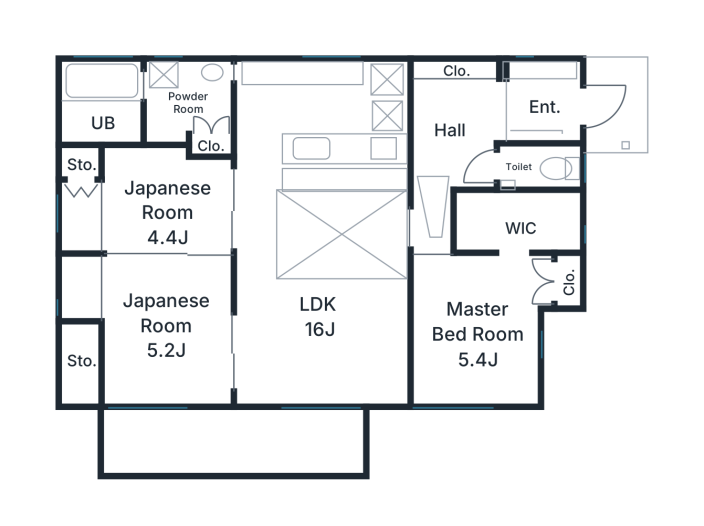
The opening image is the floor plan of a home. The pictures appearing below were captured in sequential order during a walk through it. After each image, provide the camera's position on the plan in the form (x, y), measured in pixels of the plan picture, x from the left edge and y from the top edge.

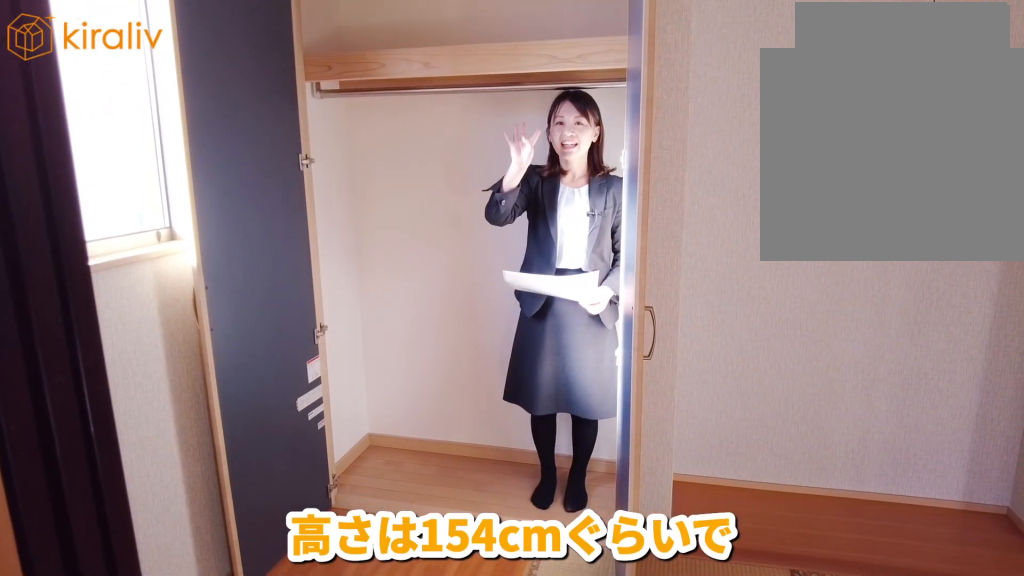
(99, 260)
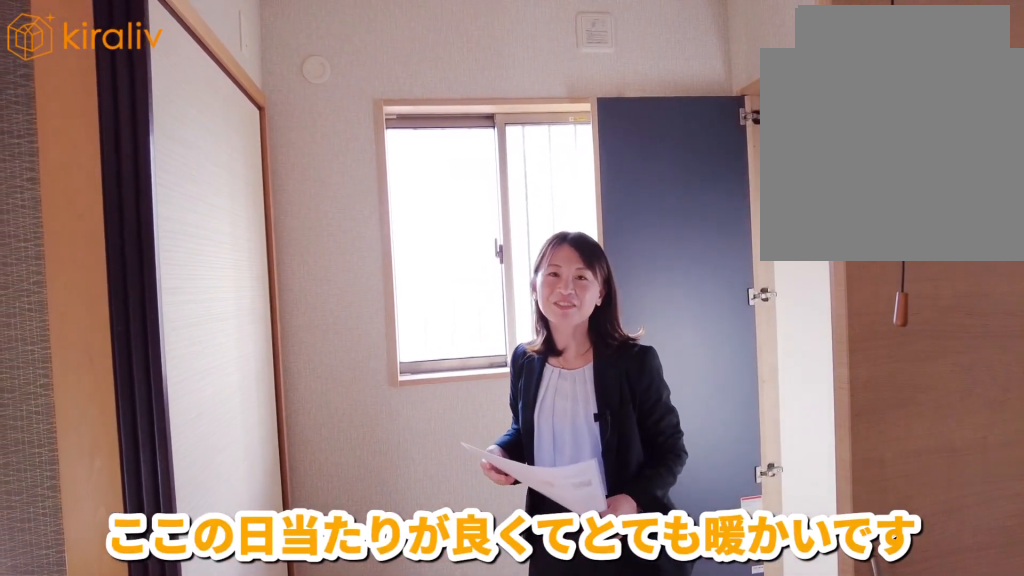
(110, 279)
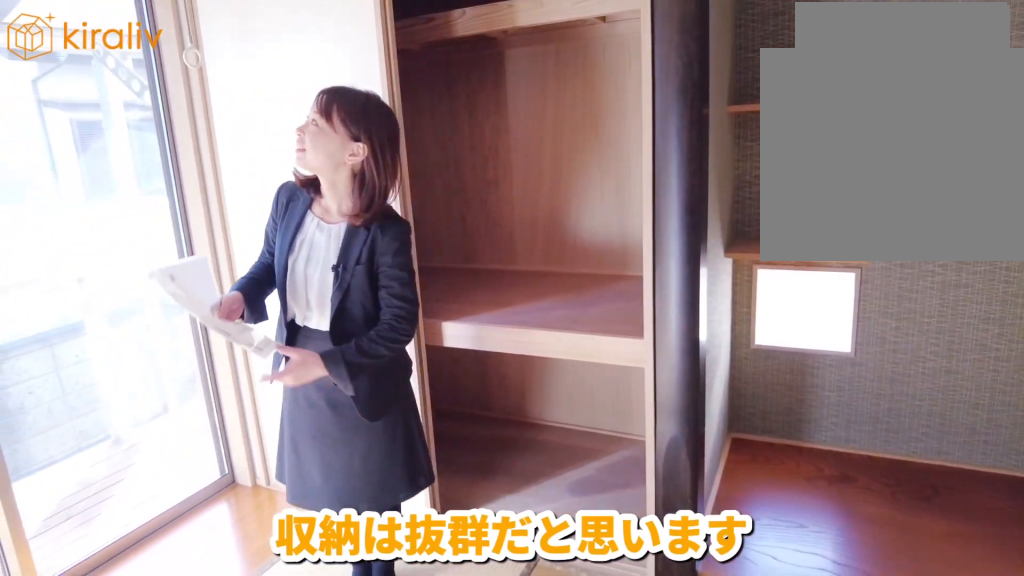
(119, 362)
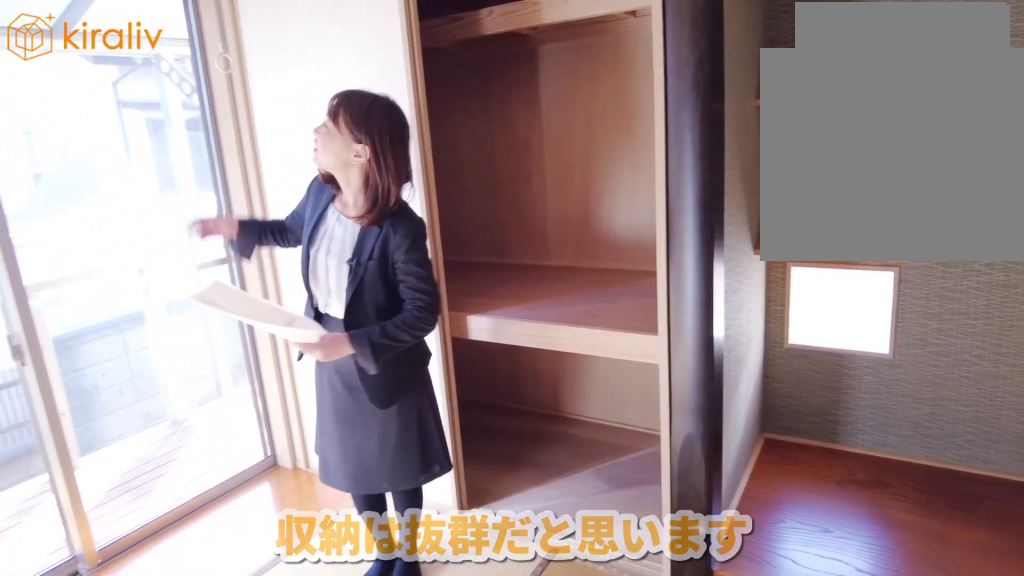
(119, 359)
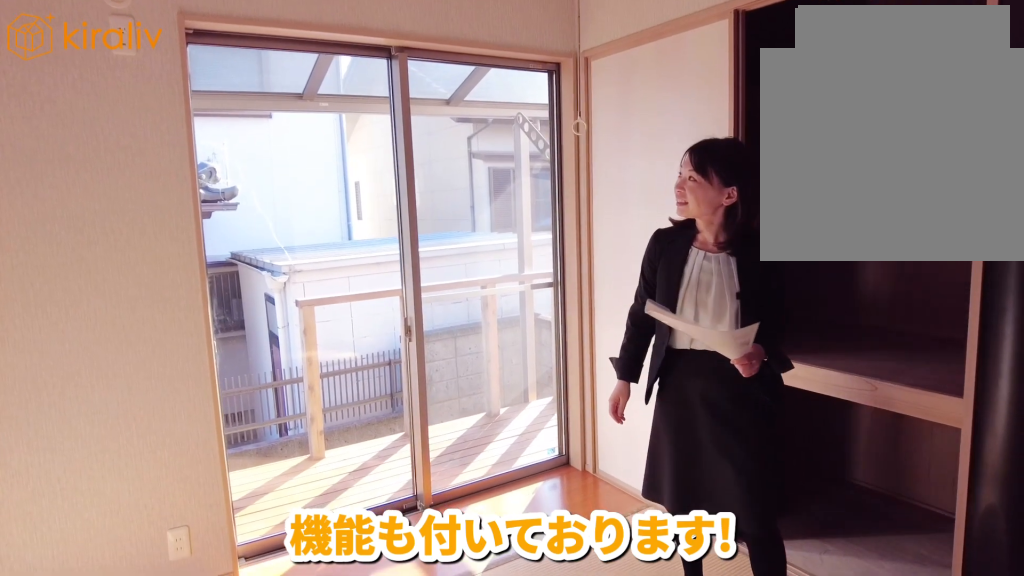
(122, 340)
